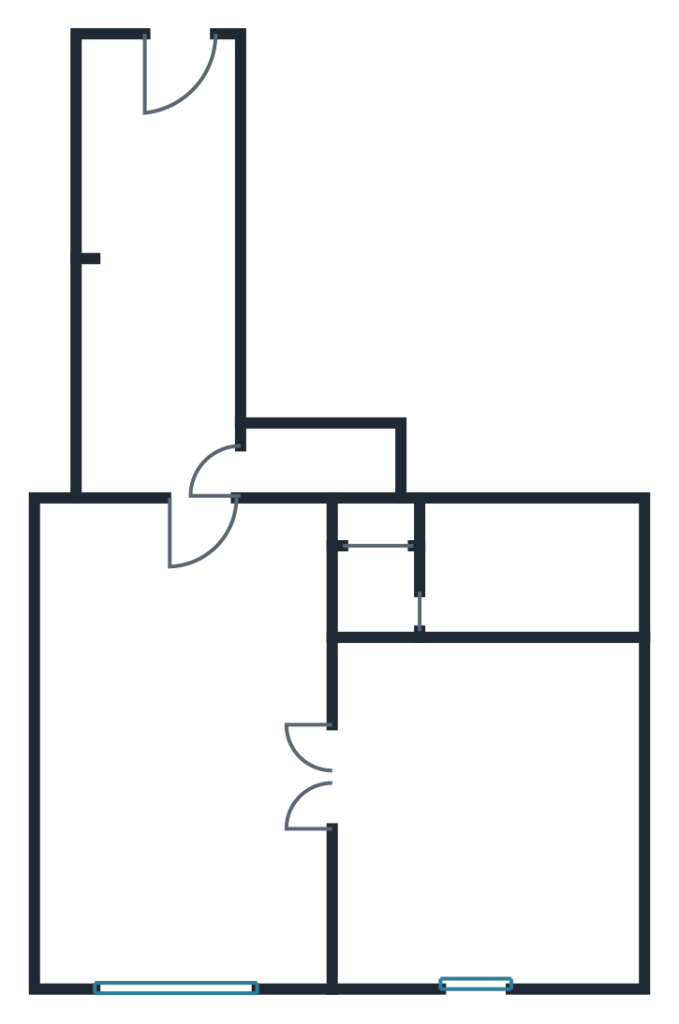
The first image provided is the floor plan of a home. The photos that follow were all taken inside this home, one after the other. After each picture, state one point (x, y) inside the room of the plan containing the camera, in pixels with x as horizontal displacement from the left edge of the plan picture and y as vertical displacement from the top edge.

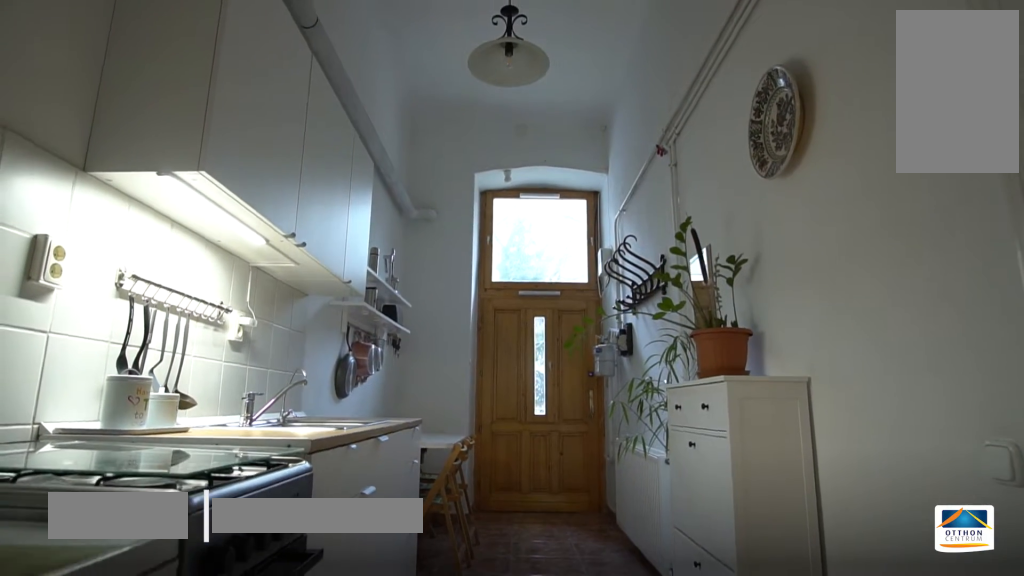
(168, 284)
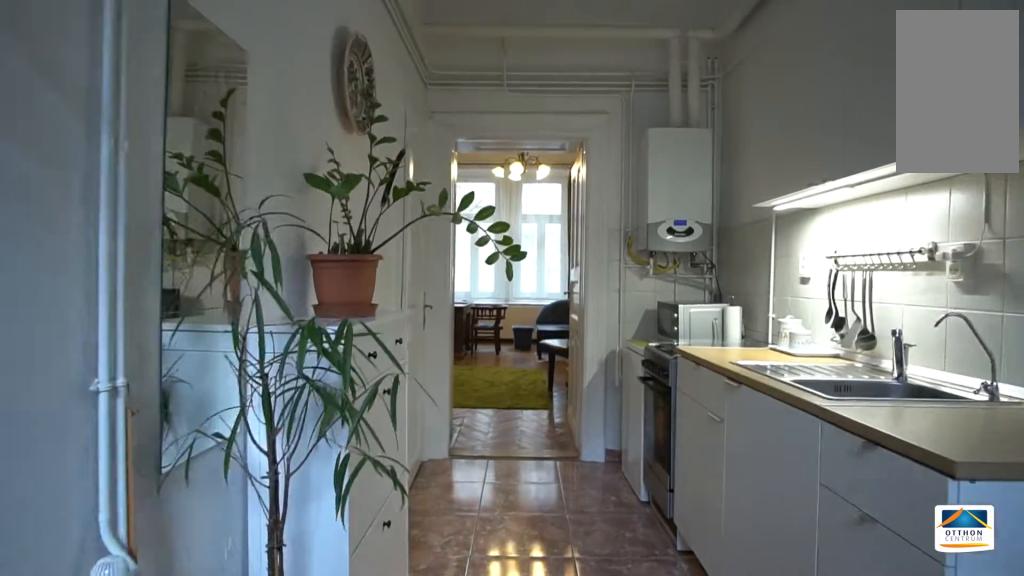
(168, 284)
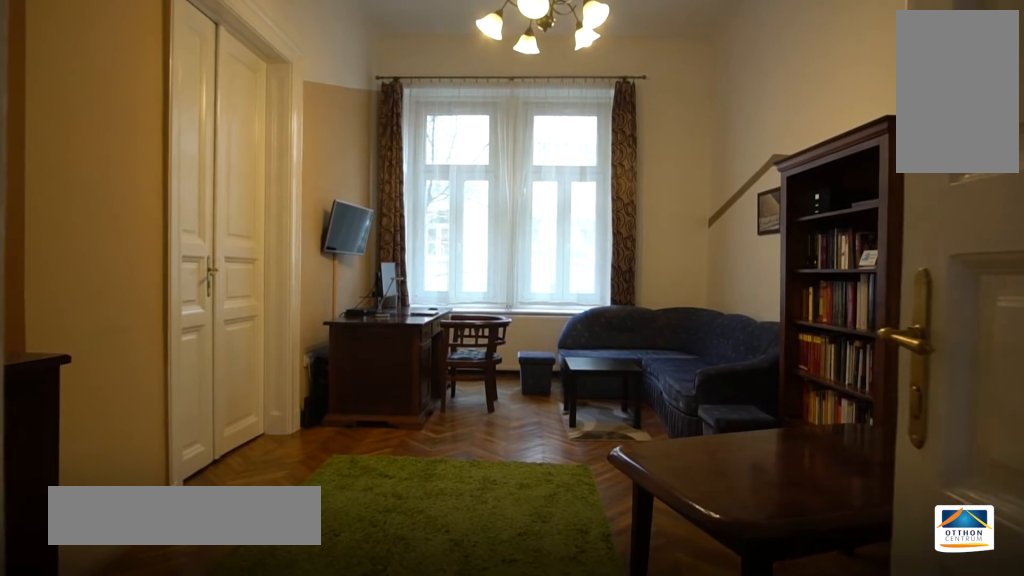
(193, 748)
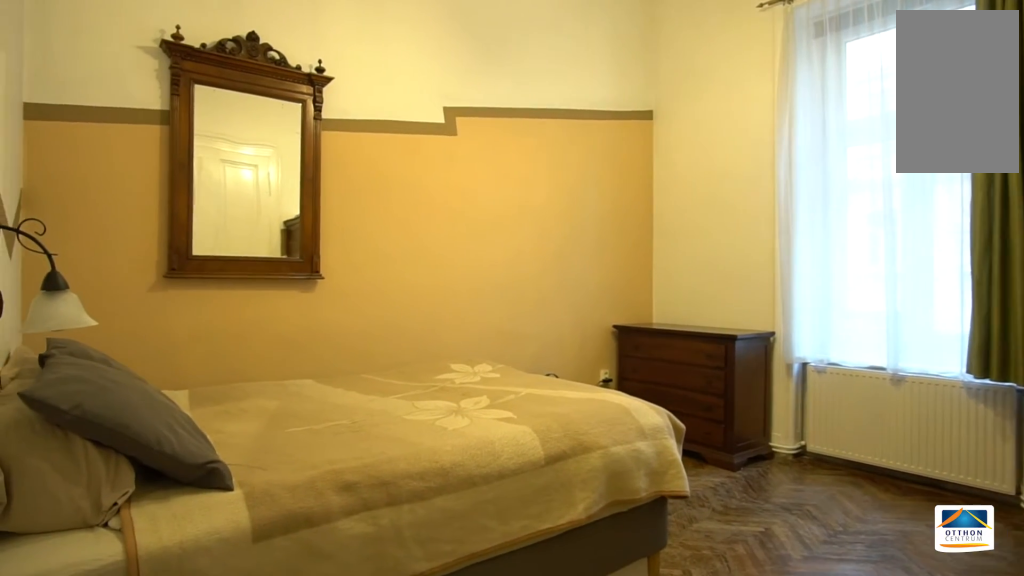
(504, 798)
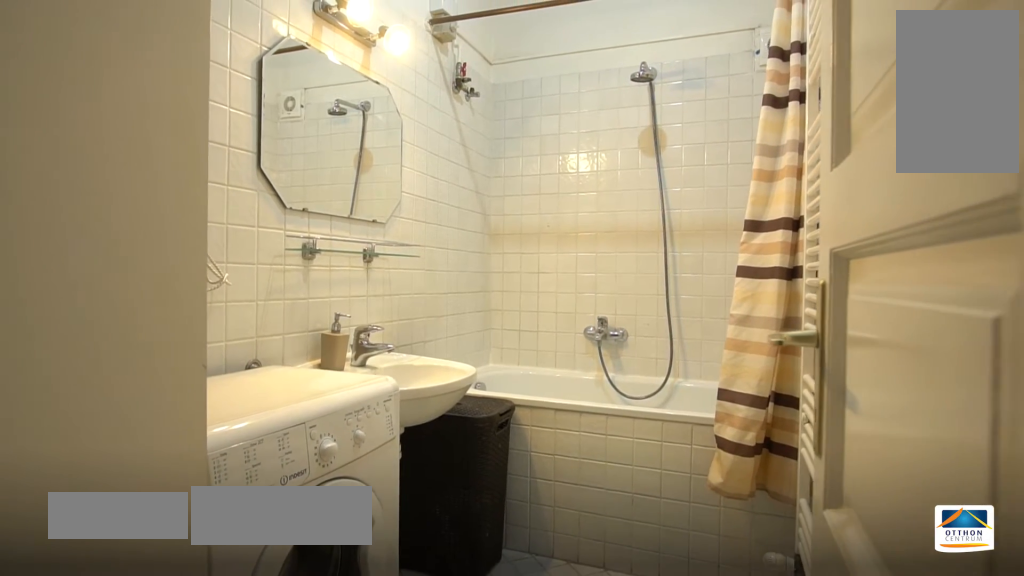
(547, 566)
